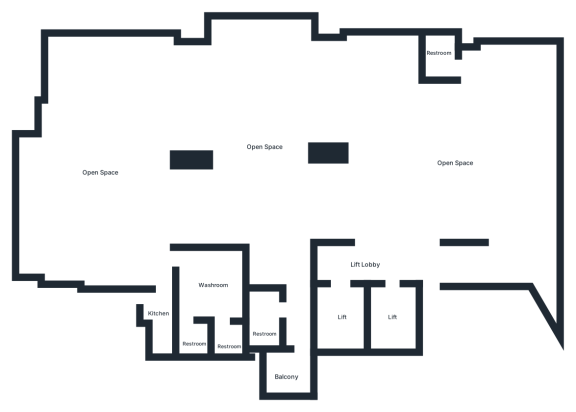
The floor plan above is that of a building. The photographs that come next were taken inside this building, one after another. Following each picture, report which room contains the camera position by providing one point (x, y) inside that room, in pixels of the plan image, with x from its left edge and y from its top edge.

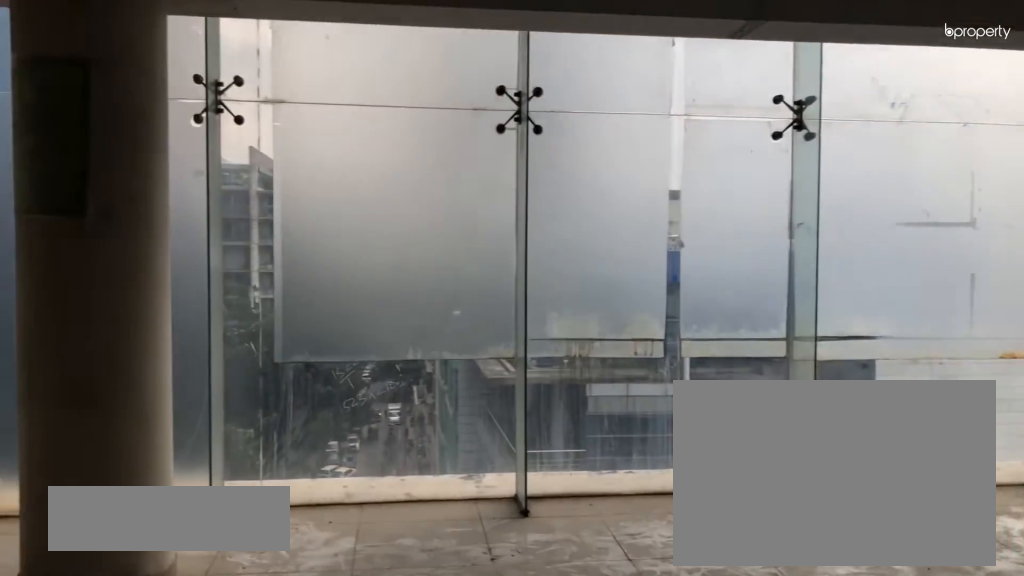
(521, 224)
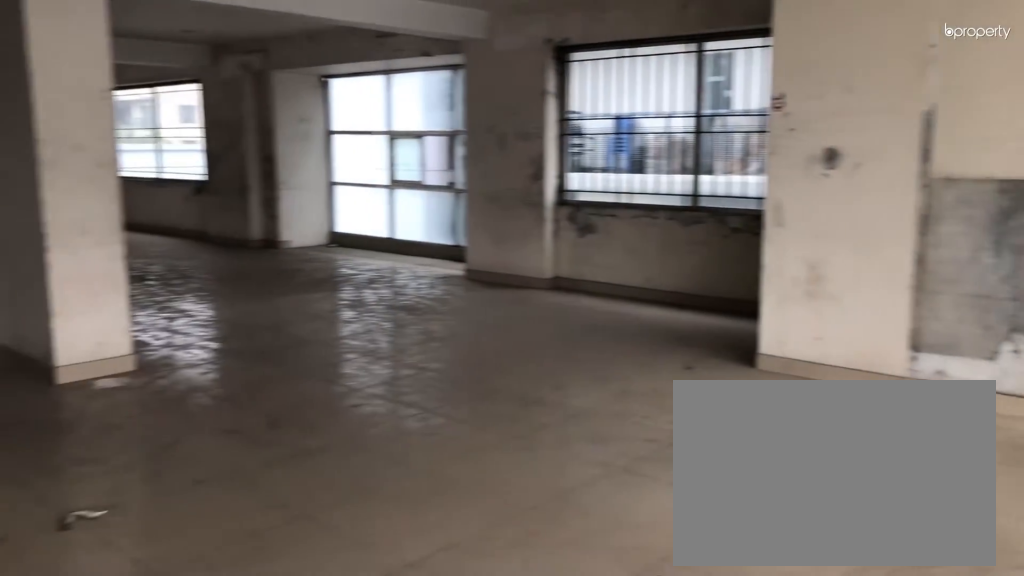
(469, 166)
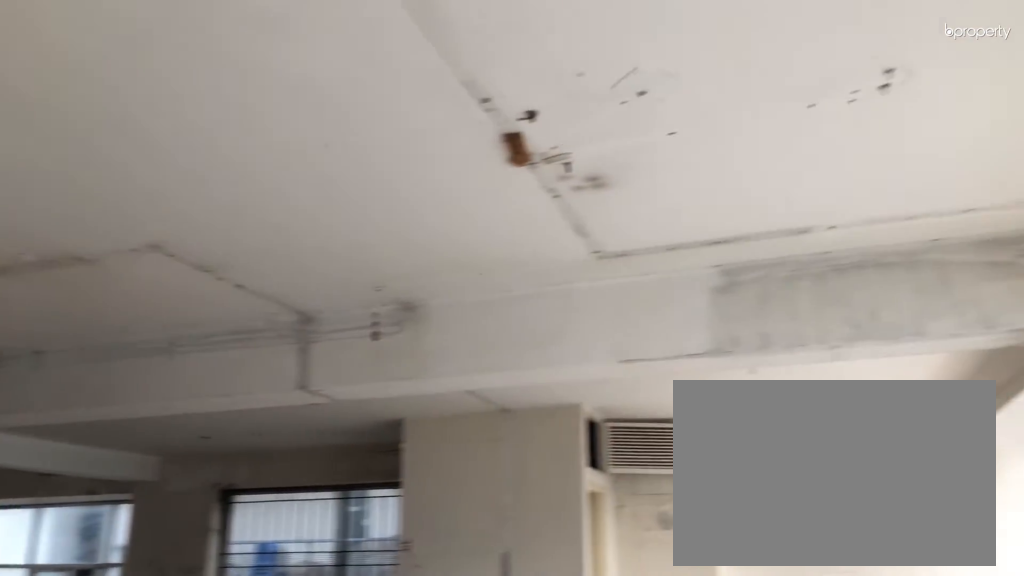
(469, 166)
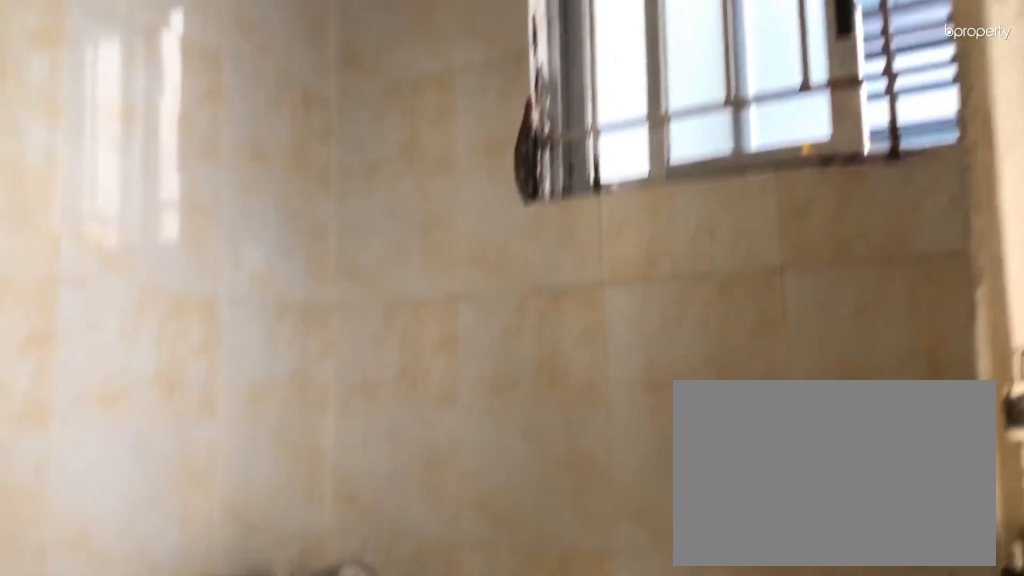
(436, 57)
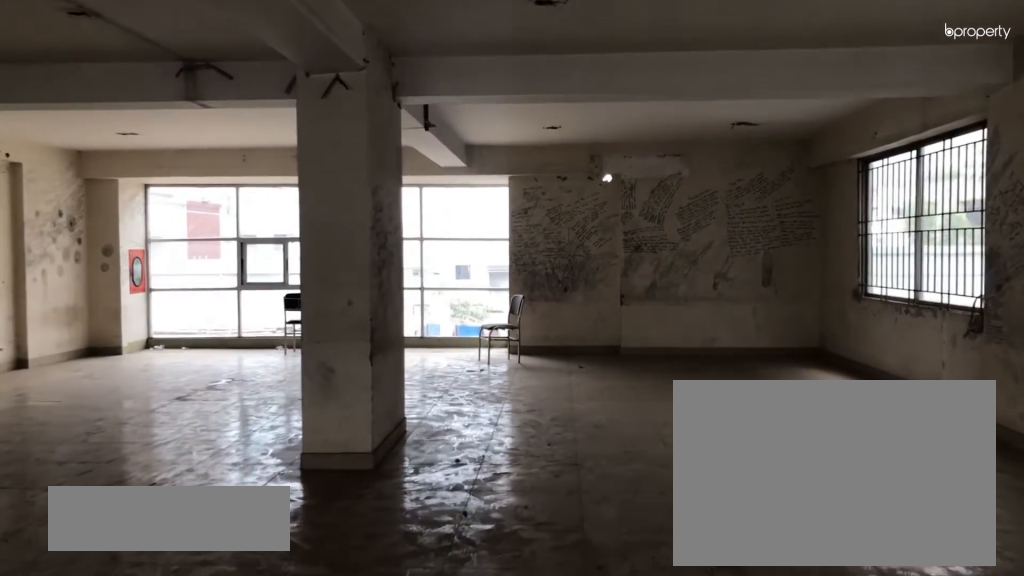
(325, 99)
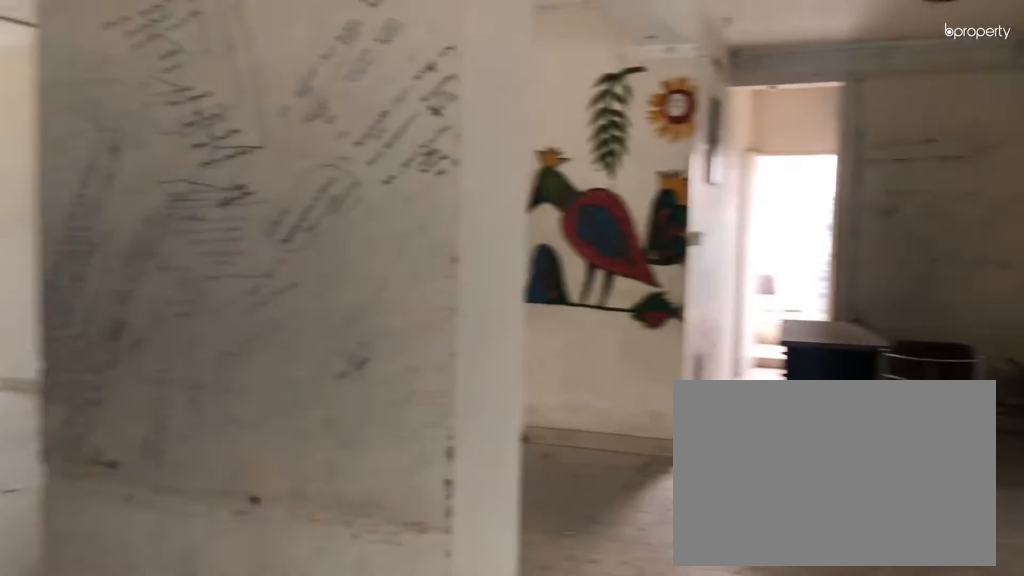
(264, 162)
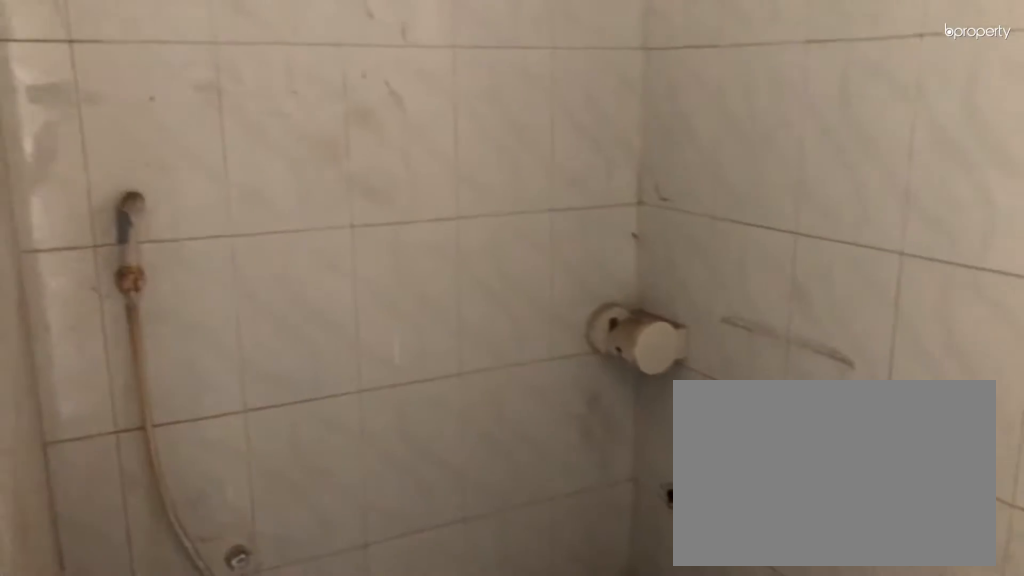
(264, 321)
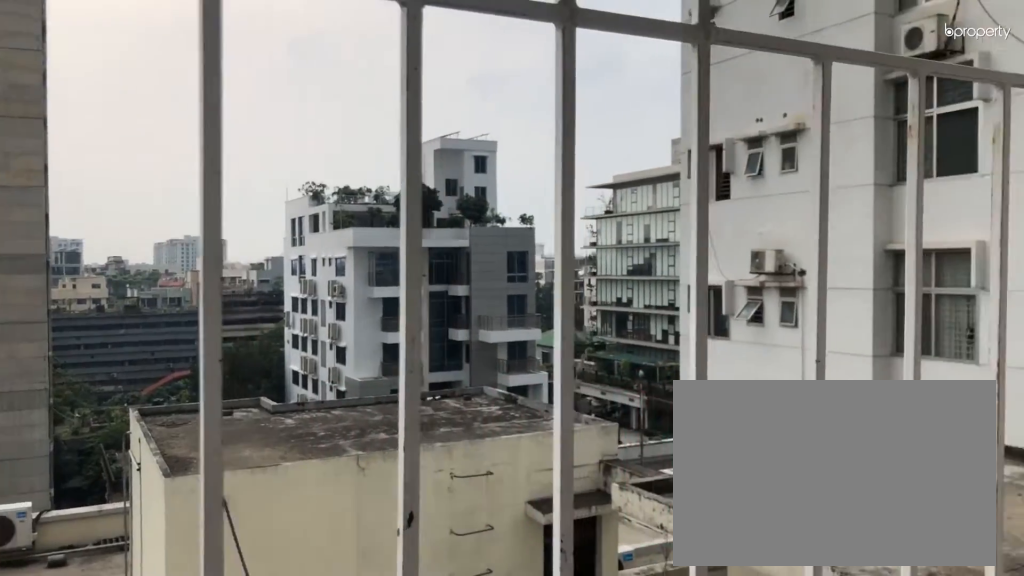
(285, 375)
